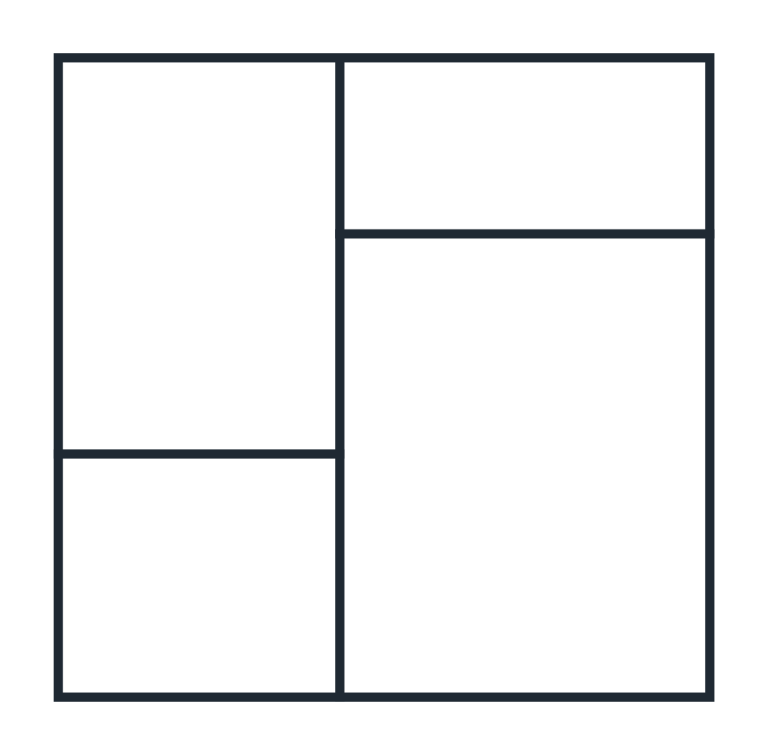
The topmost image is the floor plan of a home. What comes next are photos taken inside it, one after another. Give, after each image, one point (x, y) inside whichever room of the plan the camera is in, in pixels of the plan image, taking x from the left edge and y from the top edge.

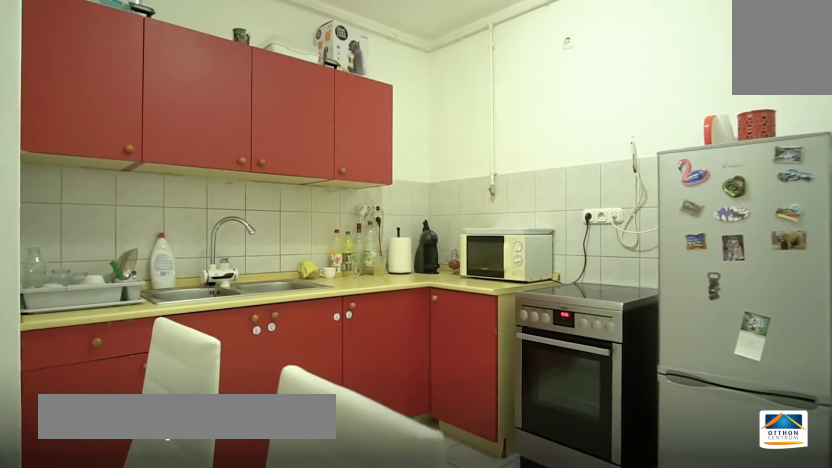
(518, 450)
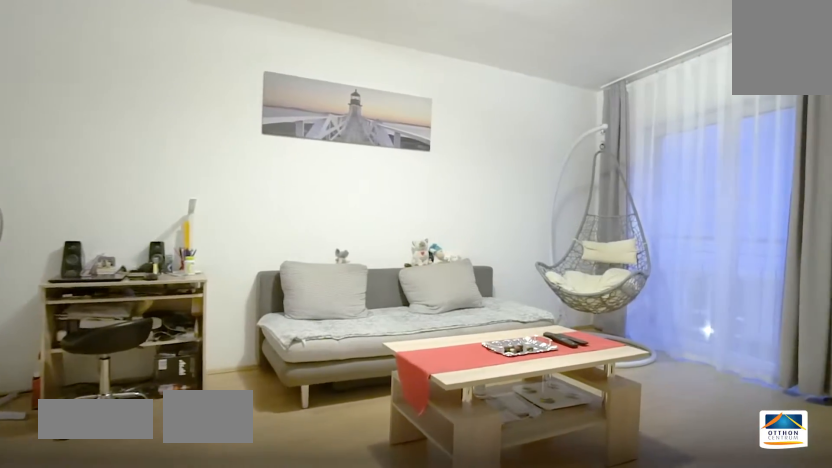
(229, 269)
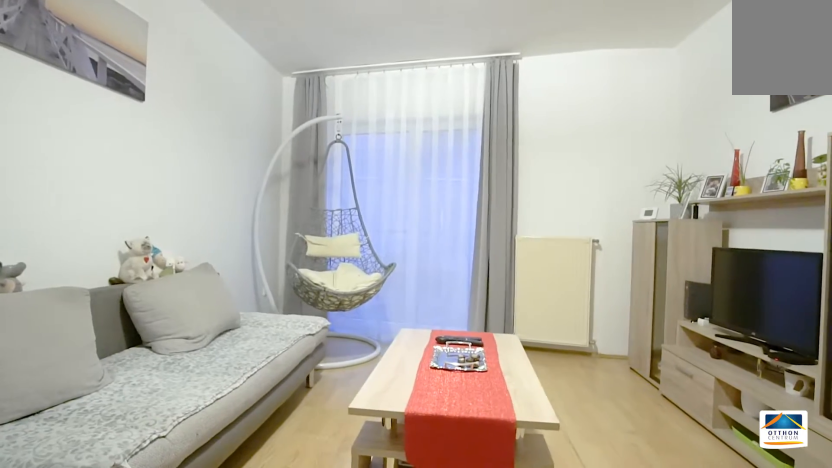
(230, 269)
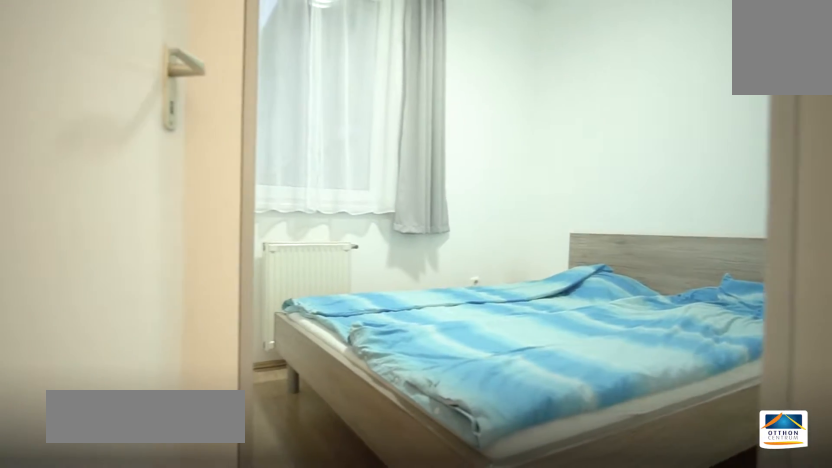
(528, 147)
